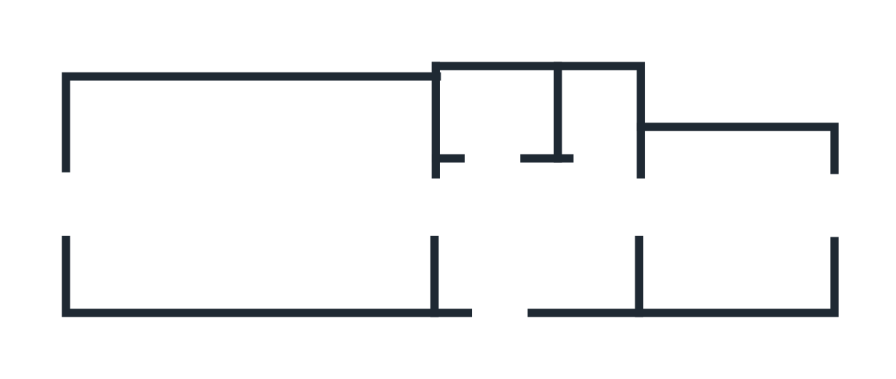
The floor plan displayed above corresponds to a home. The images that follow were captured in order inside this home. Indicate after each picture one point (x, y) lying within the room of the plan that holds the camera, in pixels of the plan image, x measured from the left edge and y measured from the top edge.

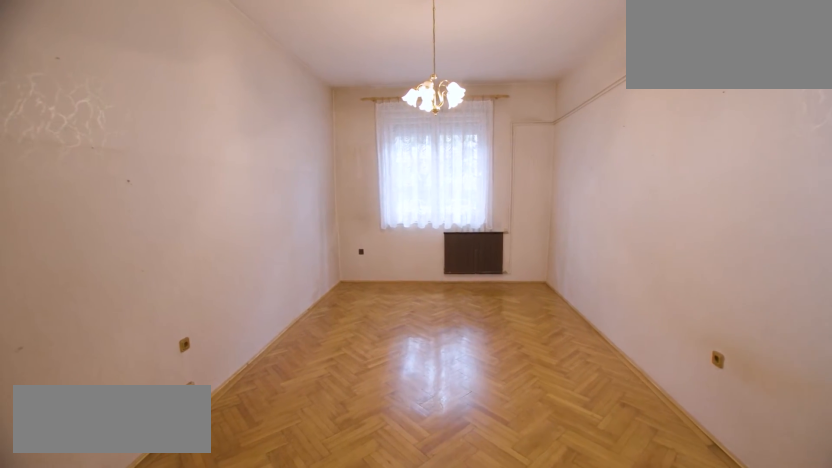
(258, 203)
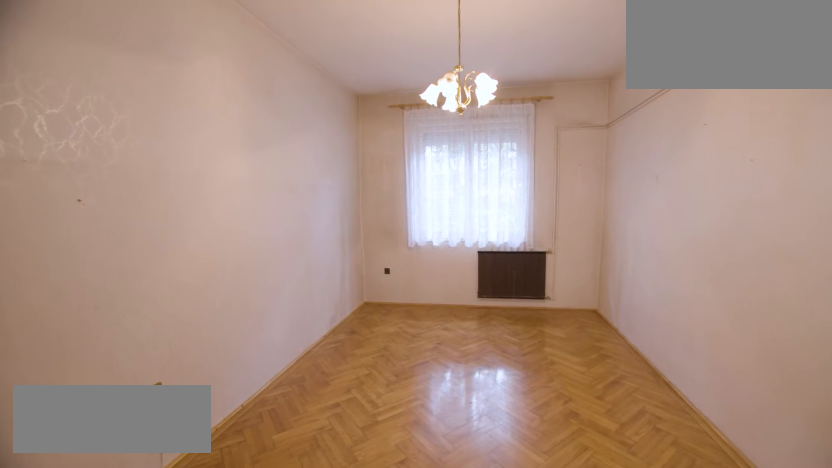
(258, 202)
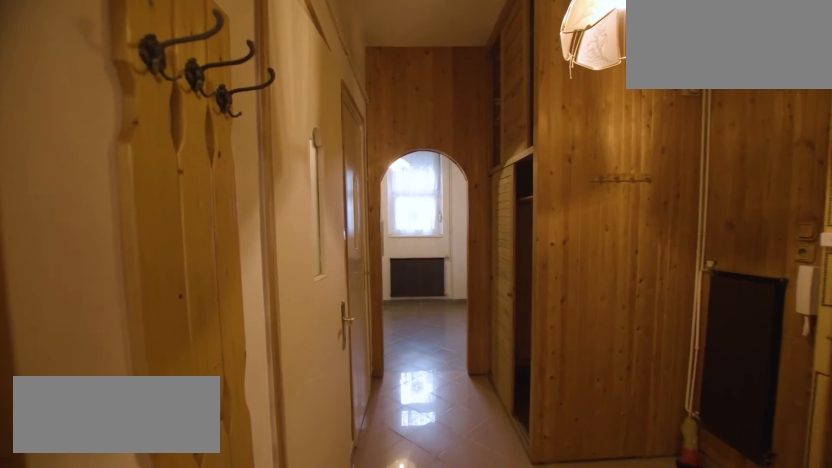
(542, 233)
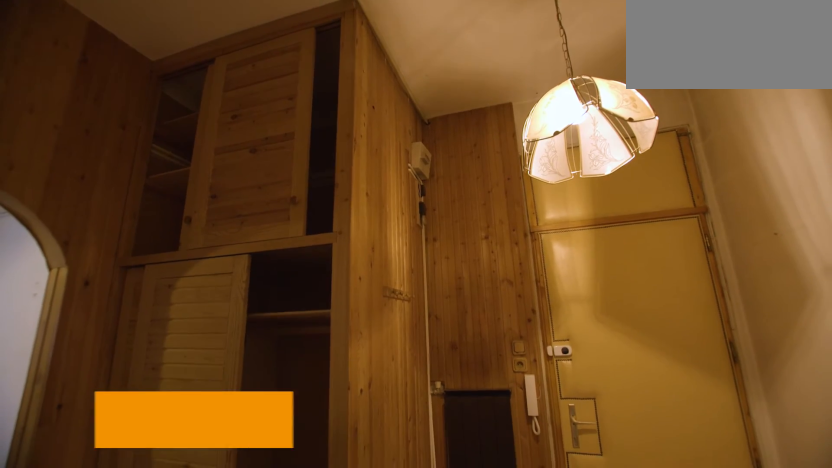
(541, 233)
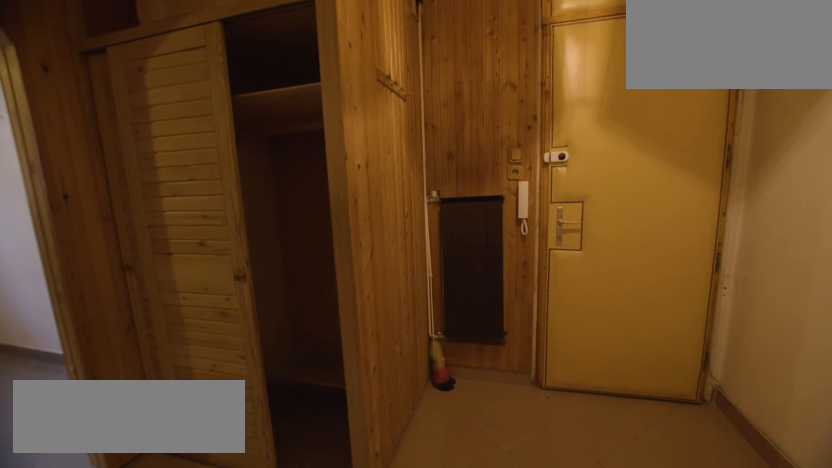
(543, 233)
